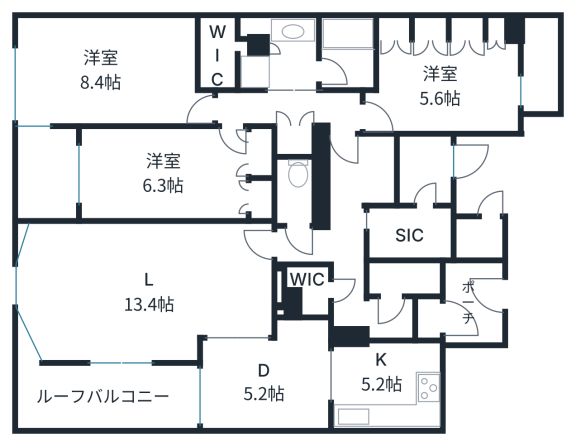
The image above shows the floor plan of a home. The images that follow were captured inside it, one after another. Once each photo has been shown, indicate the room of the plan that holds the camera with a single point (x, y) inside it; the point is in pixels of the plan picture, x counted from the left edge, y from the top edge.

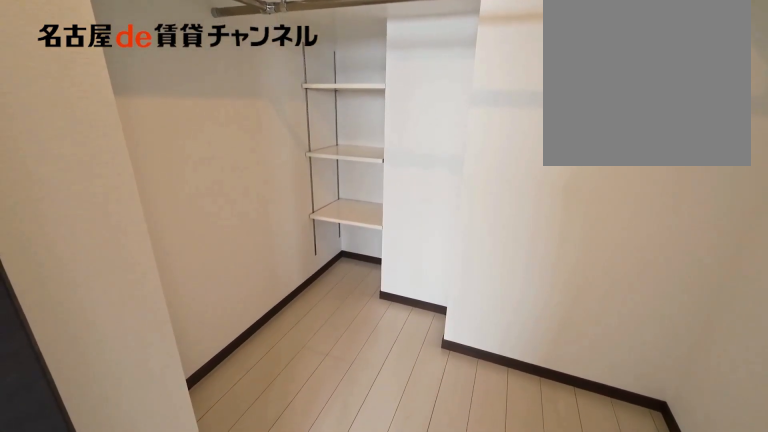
(225, 49)
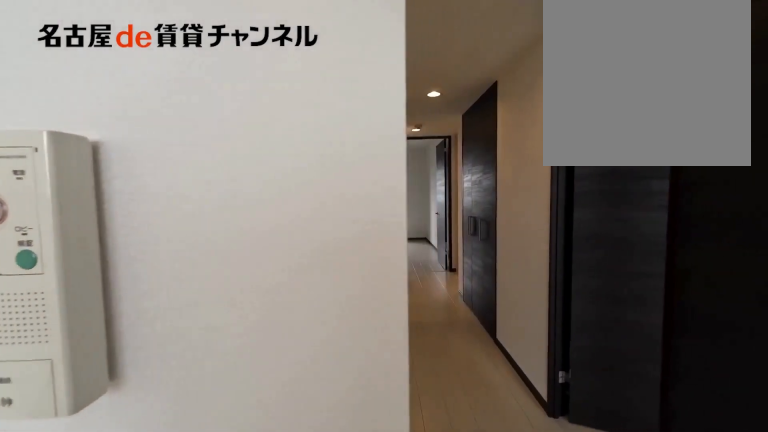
(112, 72)
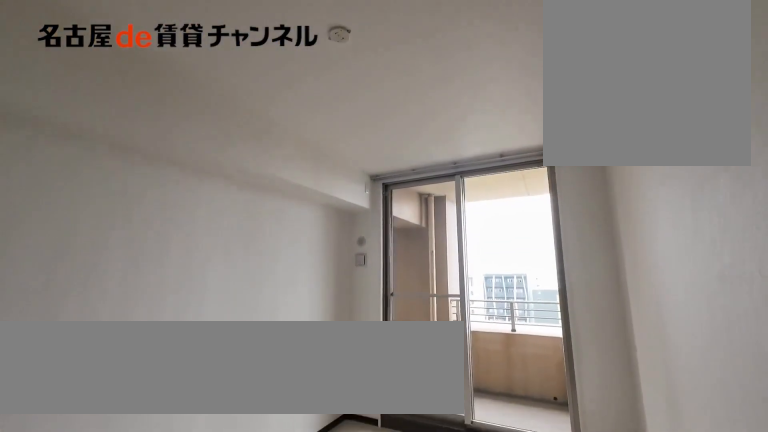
(175, 173)
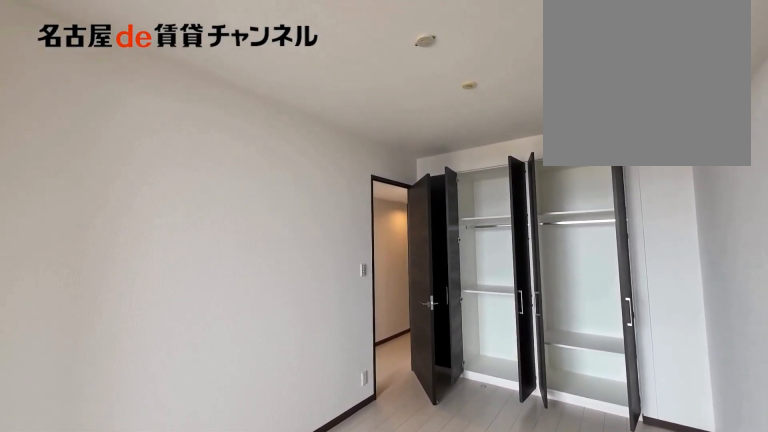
(175, 173)
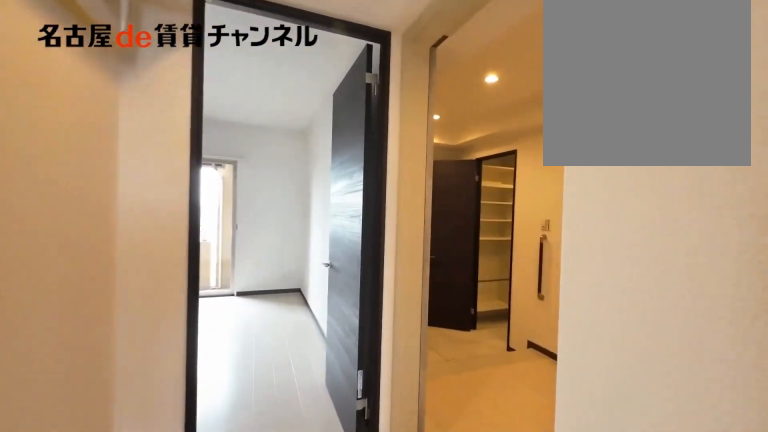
(291, 109)
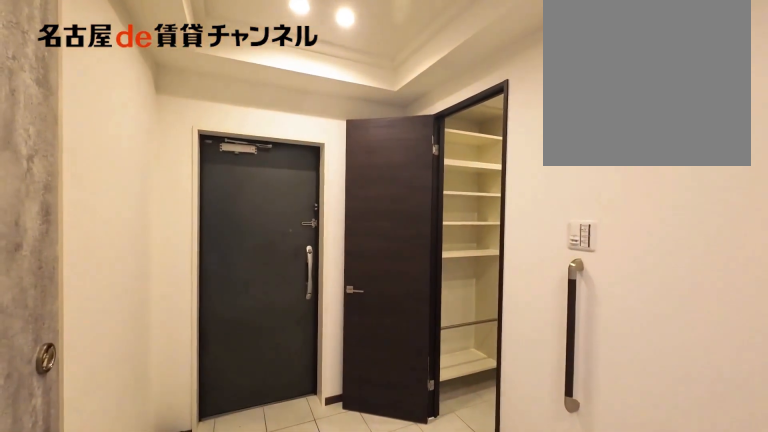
(389, 169)
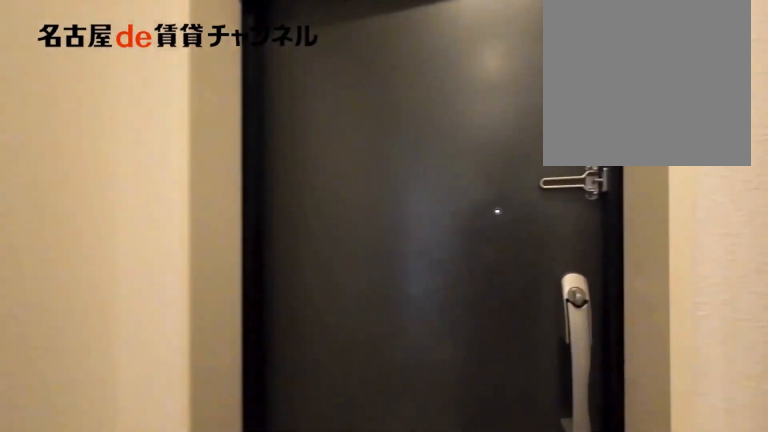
(389, 169)
